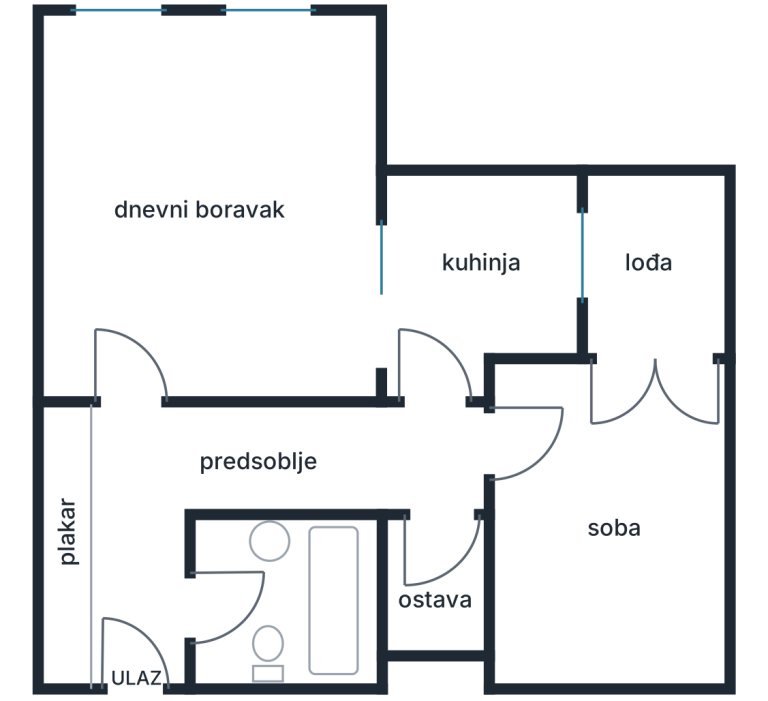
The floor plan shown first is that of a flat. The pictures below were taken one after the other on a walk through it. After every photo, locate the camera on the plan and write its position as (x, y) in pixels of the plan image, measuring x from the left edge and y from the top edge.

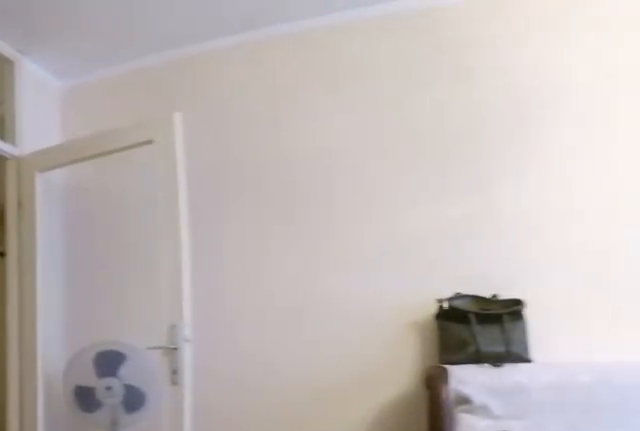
(365, 287)
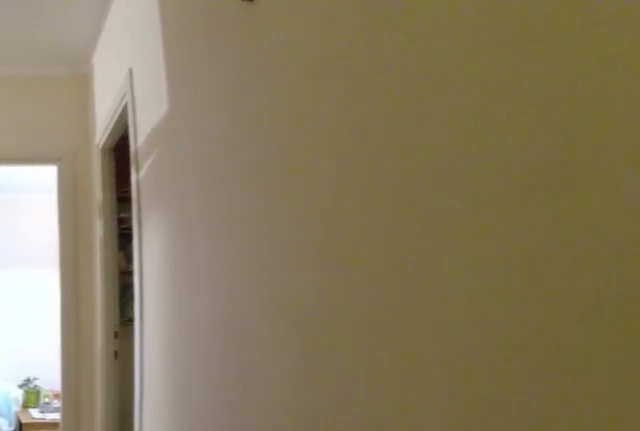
(180, 457)
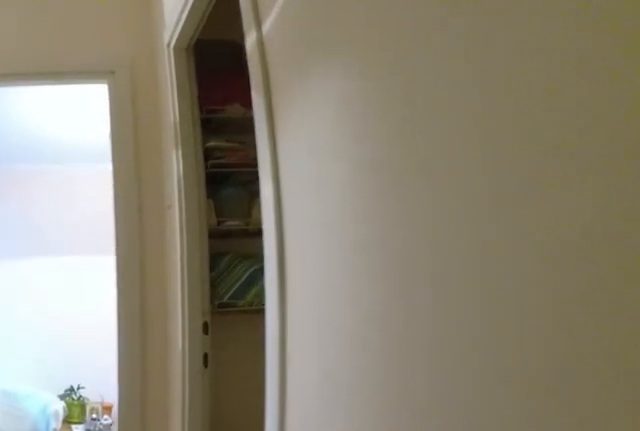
(263, 459)
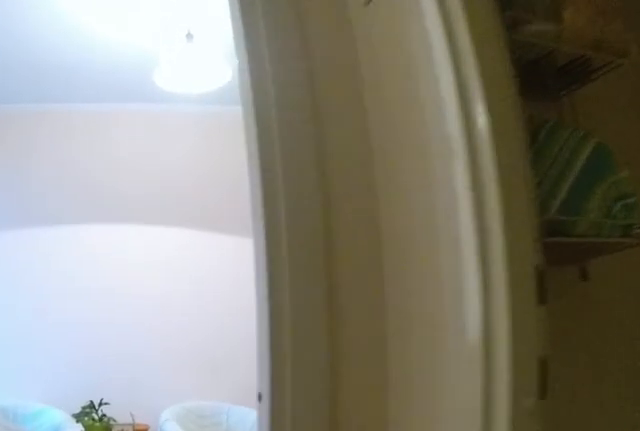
(373, 461)
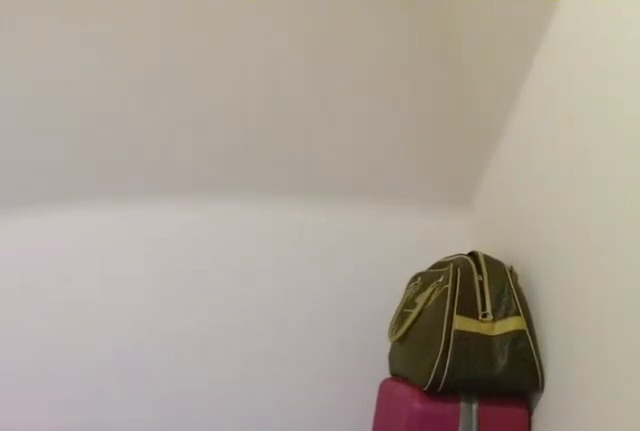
(504, 504)
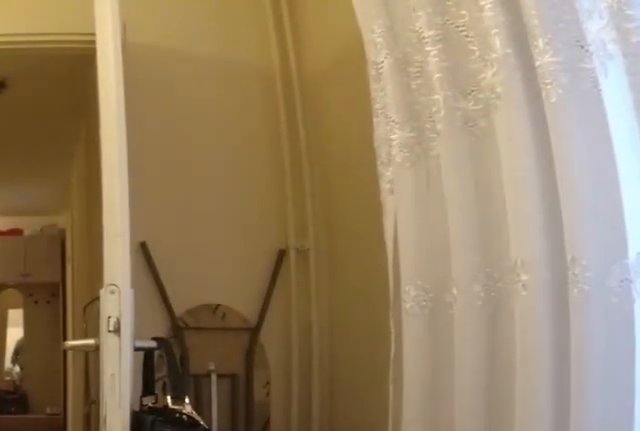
(698, 435)
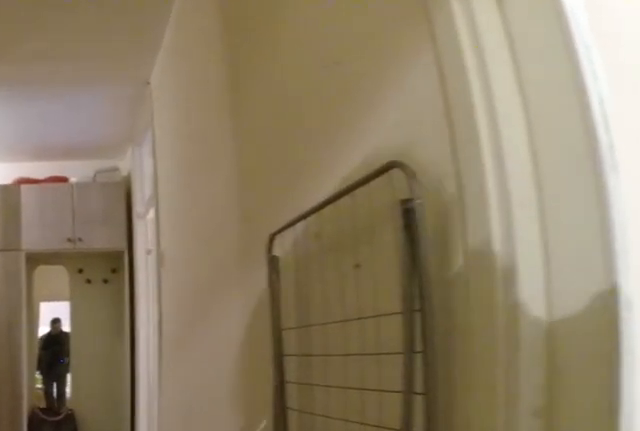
(464, 484)
